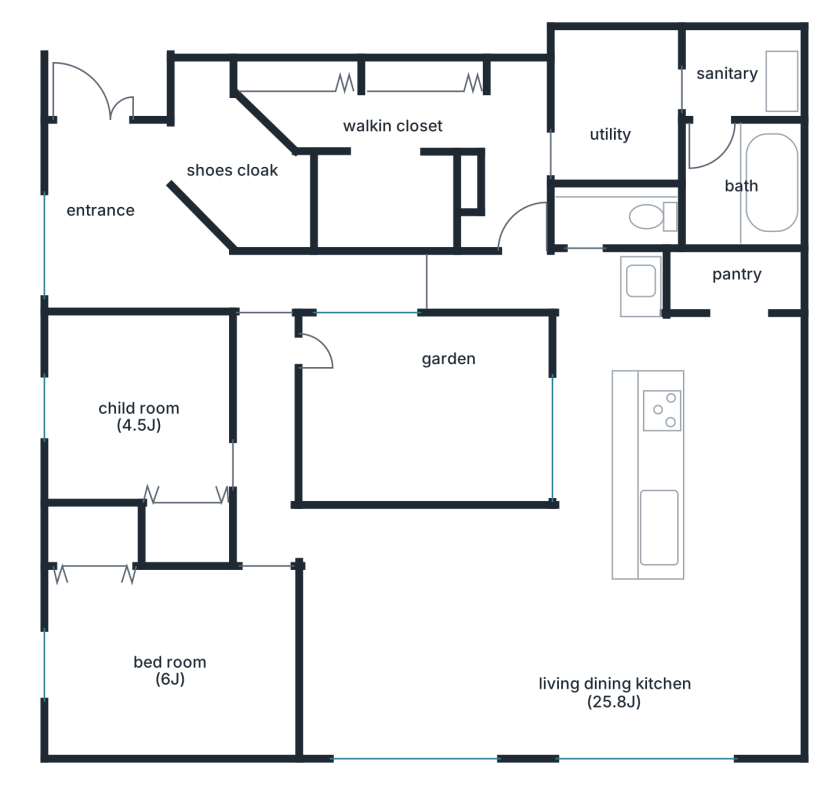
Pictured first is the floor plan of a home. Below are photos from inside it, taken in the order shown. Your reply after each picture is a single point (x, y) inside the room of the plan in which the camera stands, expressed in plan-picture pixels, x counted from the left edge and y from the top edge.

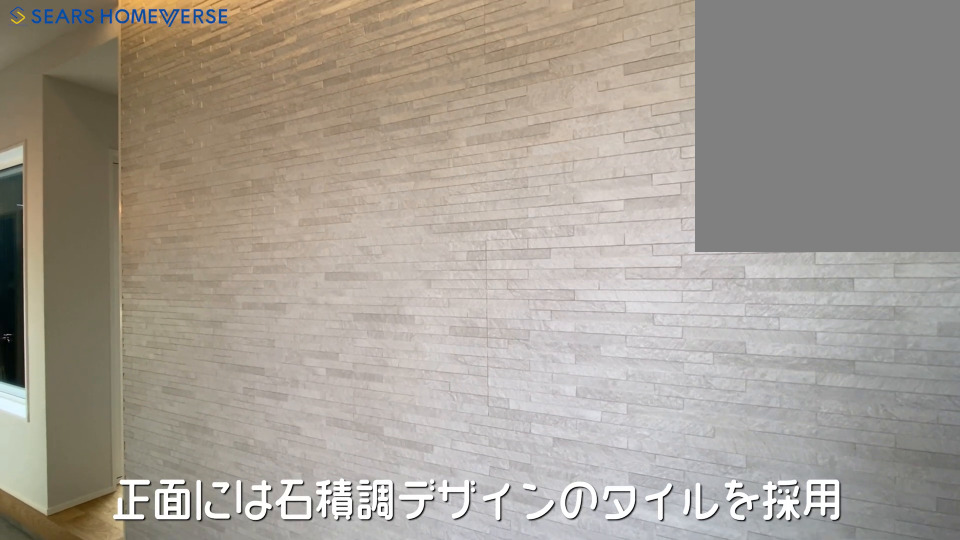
(107, 208)
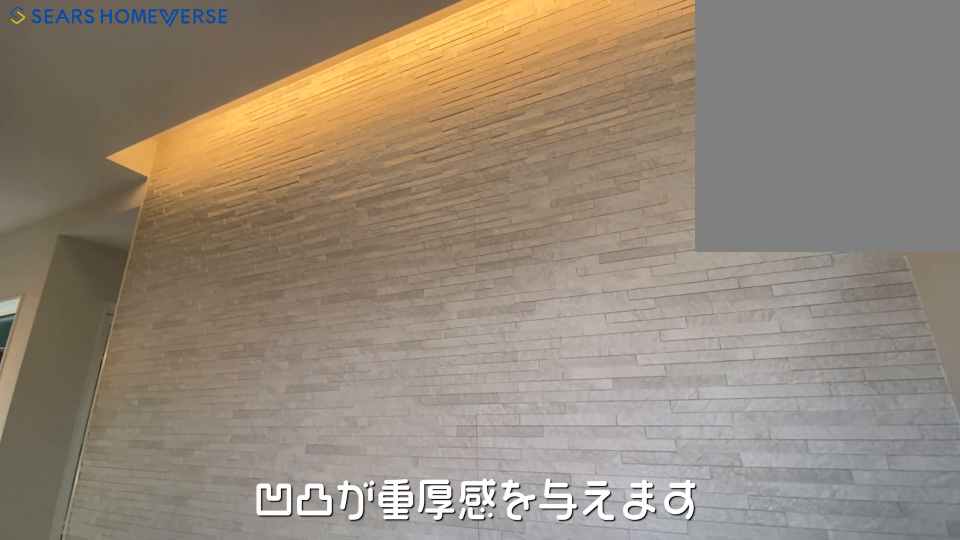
(106, 208)
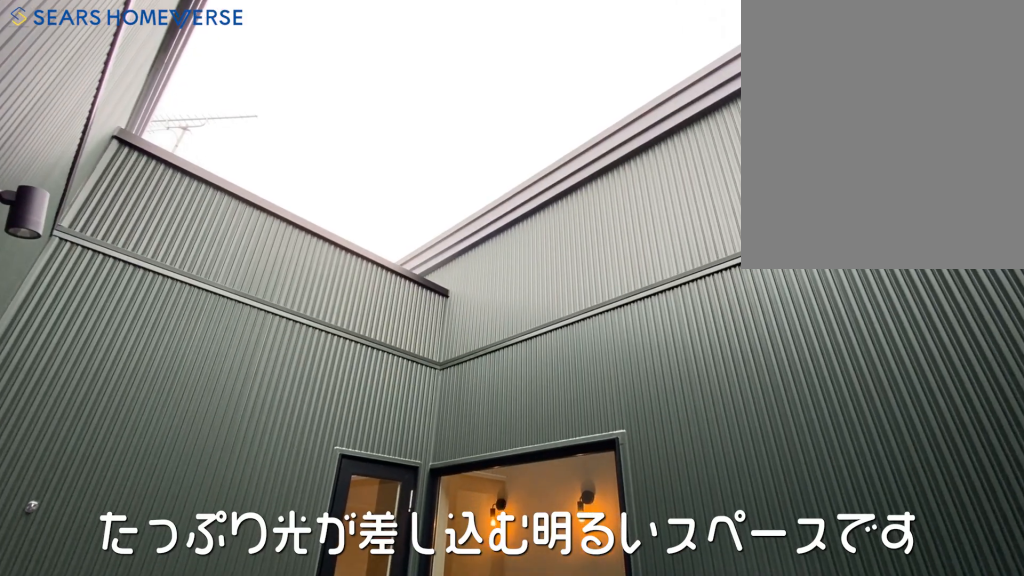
(431, 417)
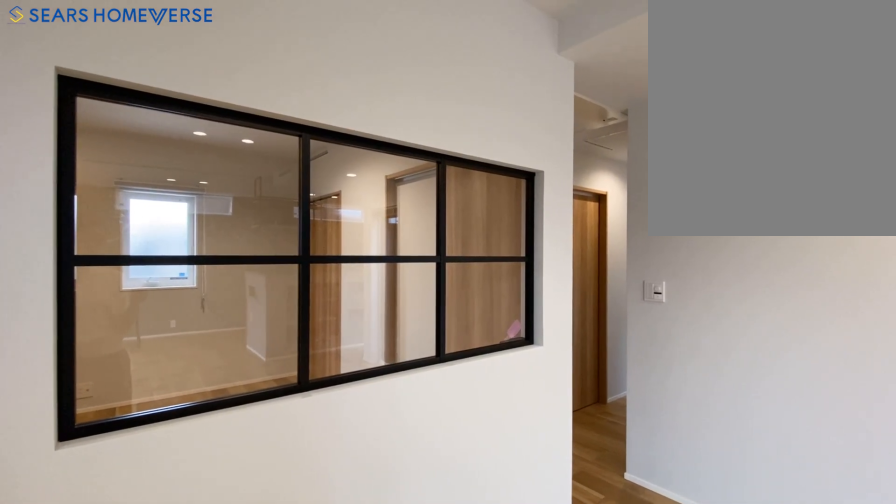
(492, 613)
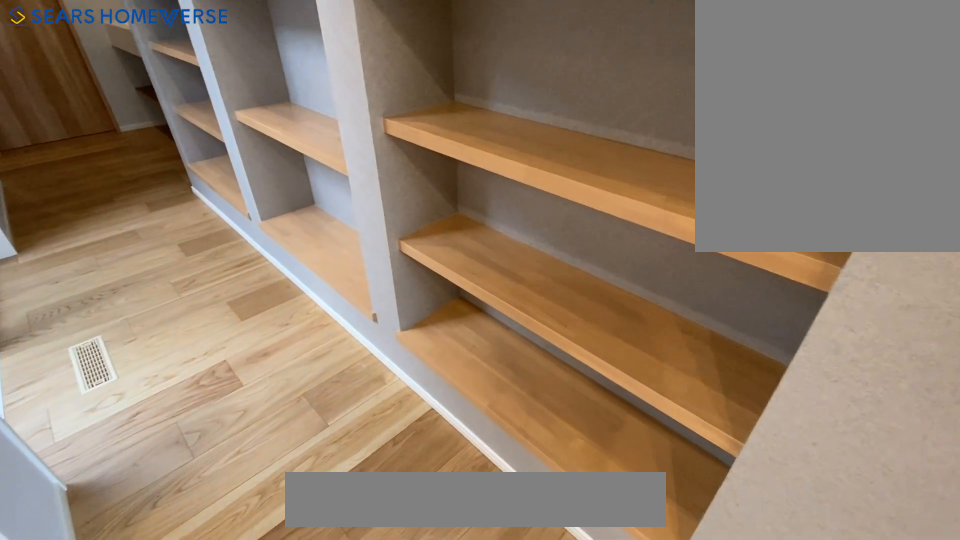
(733, 474)
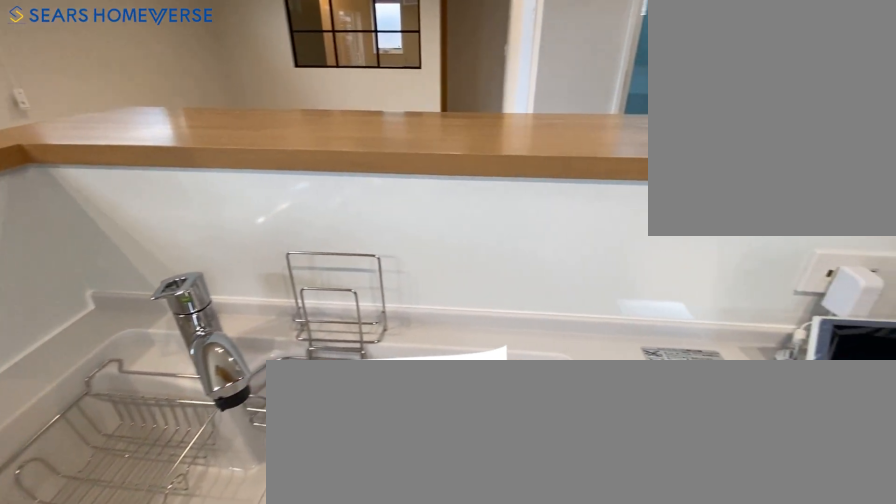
(733, 474)
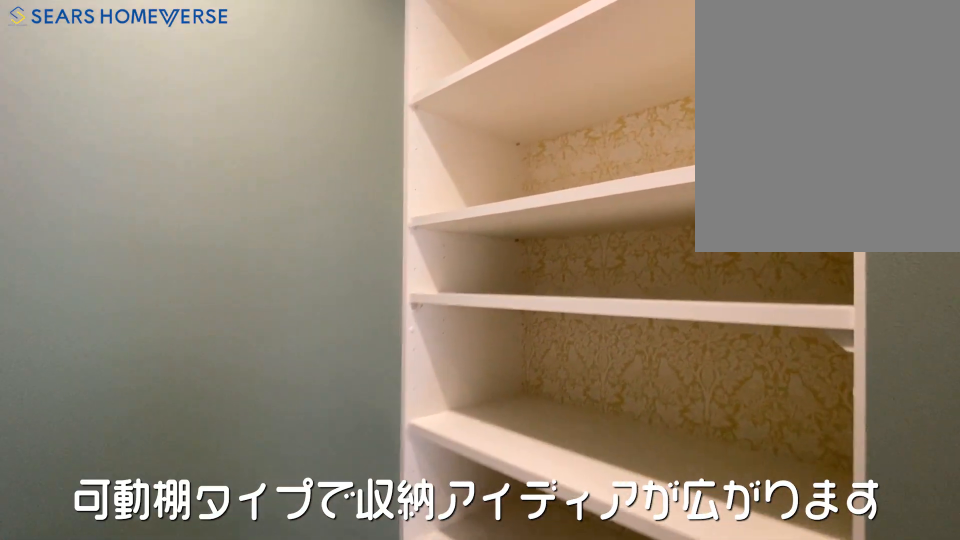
(742, 284)
